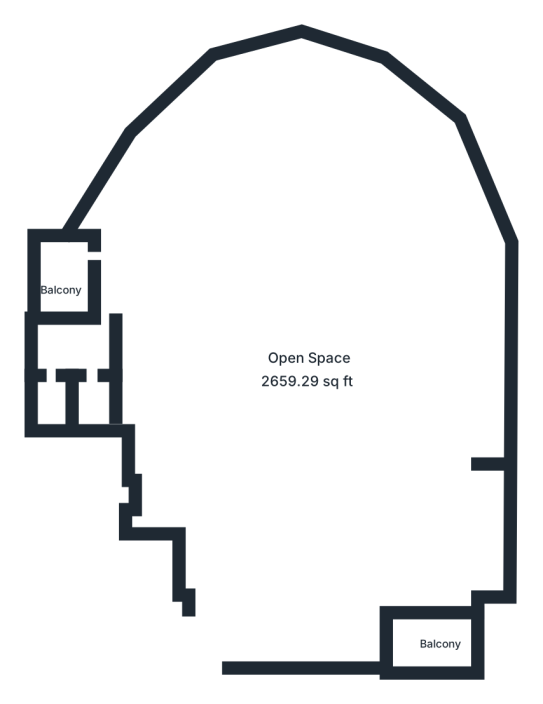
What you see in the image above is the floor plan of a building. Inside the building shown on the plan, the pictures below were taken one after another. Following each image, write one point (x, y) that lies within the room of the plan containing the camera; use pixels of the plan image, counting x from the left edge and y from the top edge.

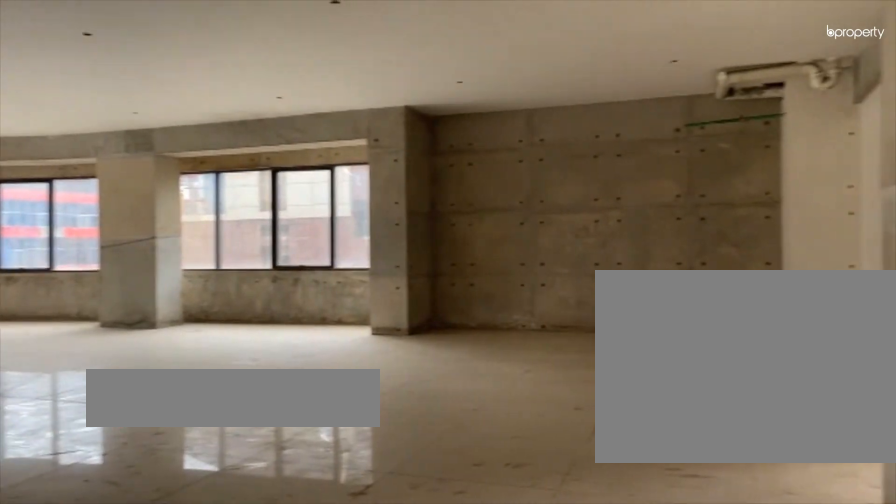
(309, 352)
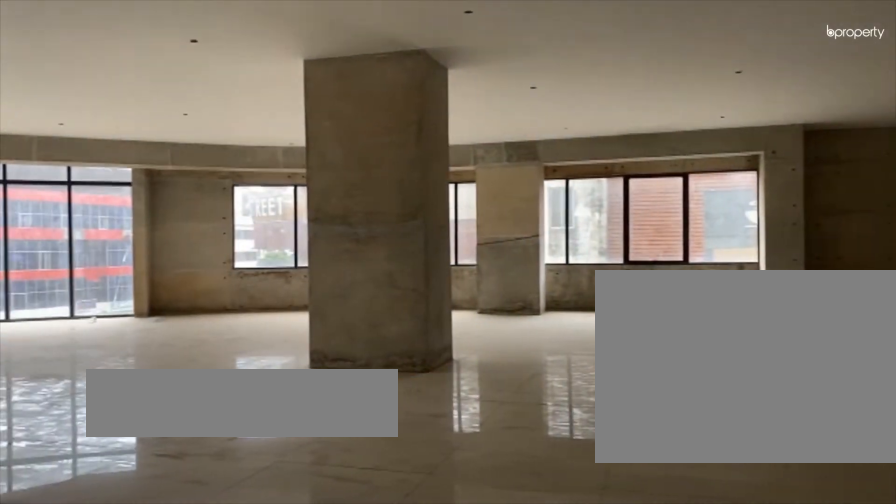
(308, 352)
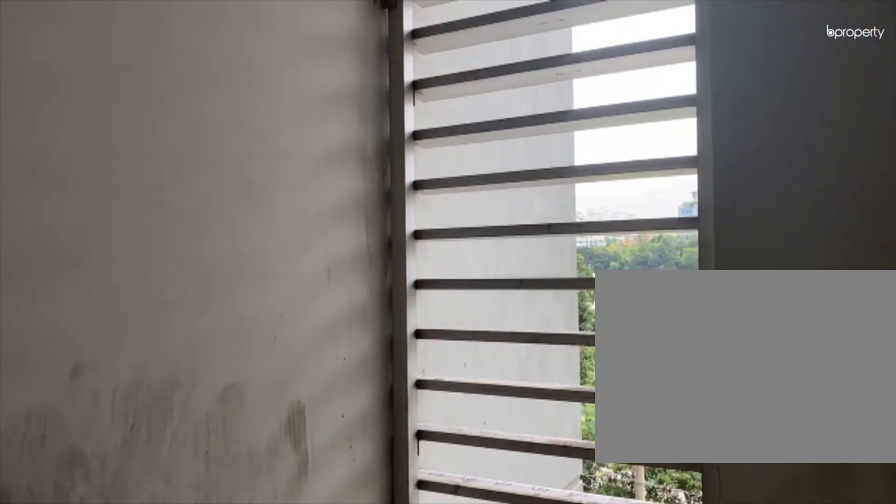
(71, 273)
